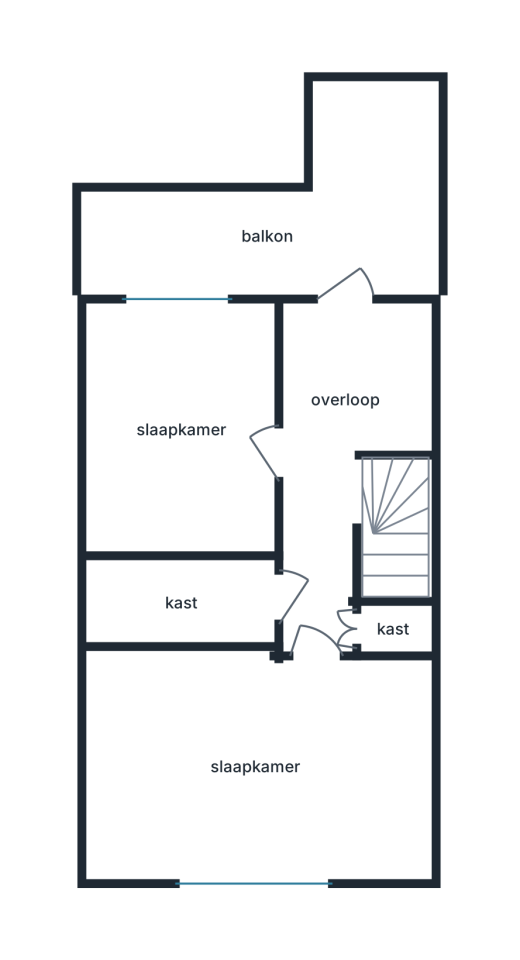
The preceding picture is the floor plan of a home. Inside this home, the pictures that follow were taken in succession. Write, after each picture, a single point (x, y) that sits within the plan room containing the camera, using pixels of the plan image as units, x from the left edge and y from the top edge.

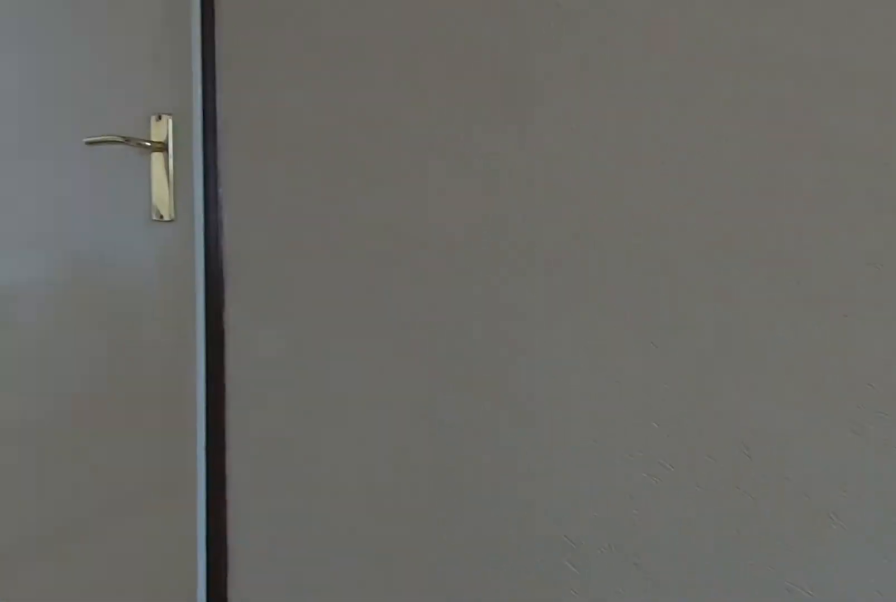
(319, 610)
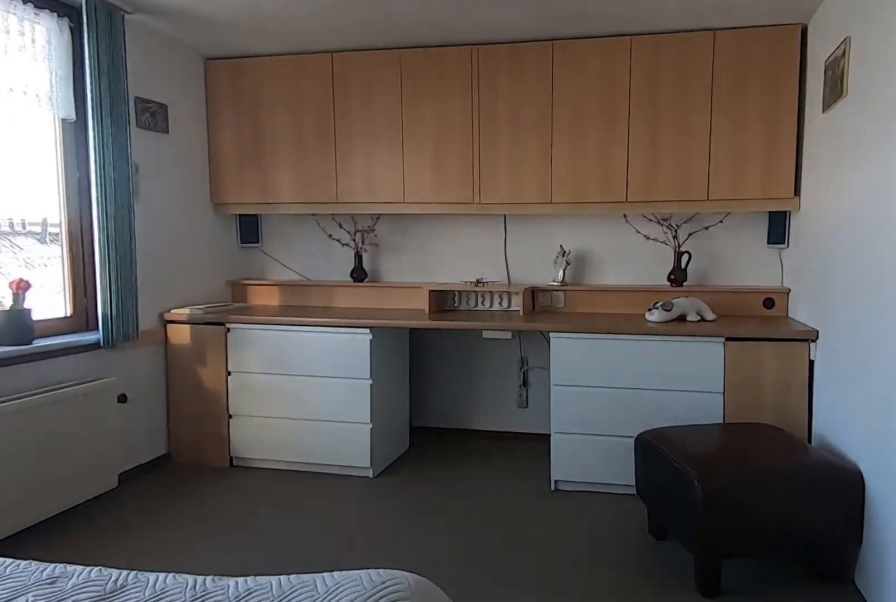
(249, 770)
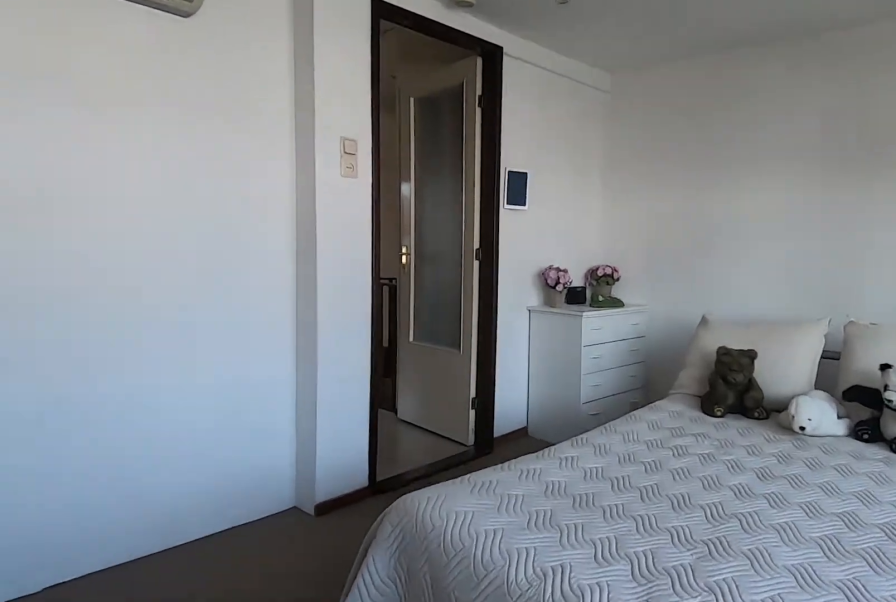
(249, 770)
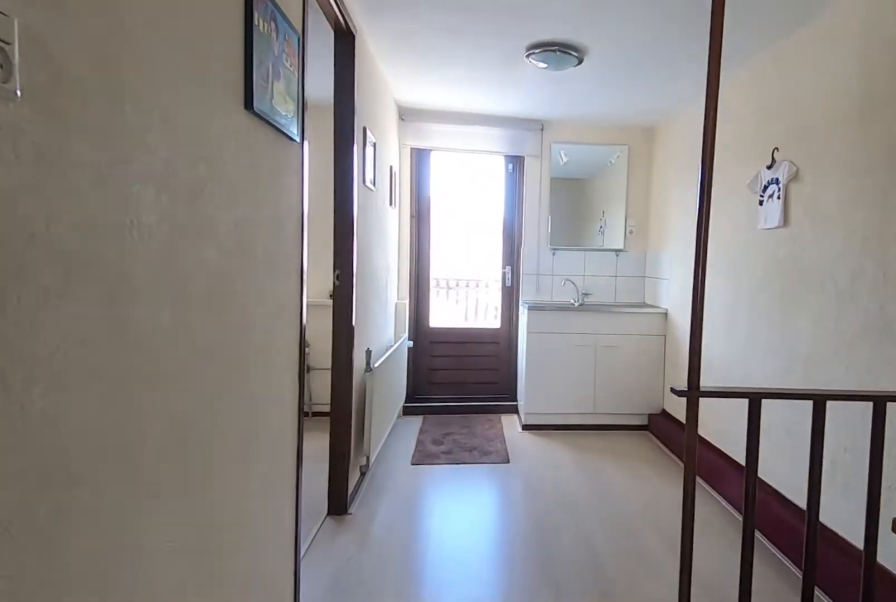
(319, 610)
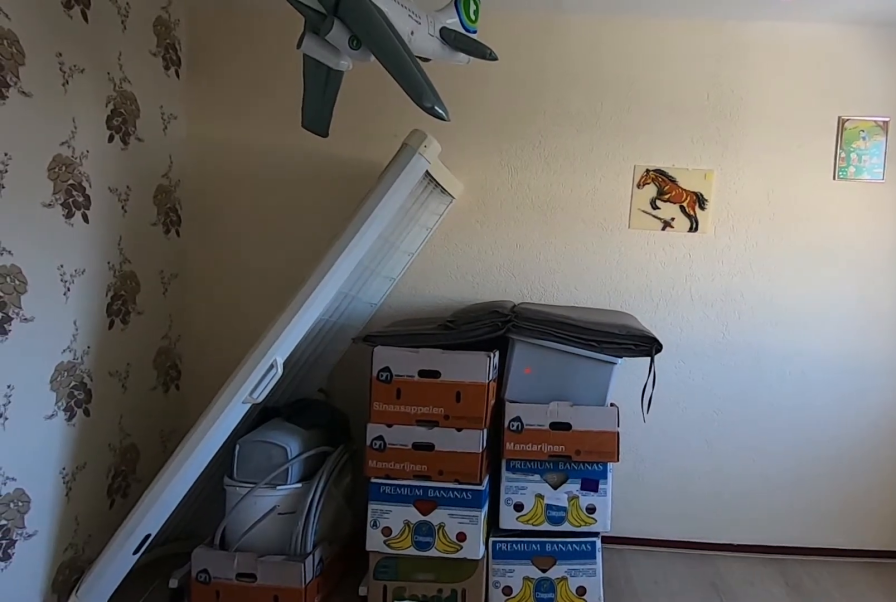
(144, 423)
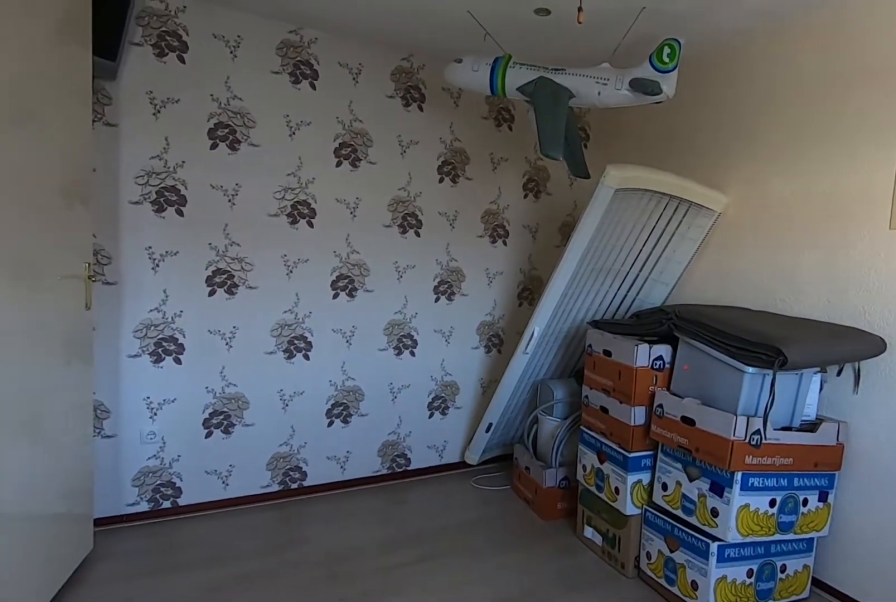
(144, 423)
